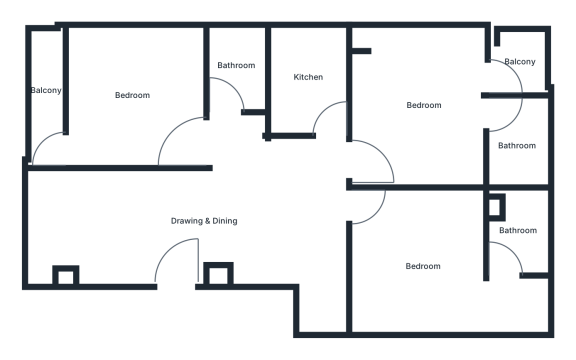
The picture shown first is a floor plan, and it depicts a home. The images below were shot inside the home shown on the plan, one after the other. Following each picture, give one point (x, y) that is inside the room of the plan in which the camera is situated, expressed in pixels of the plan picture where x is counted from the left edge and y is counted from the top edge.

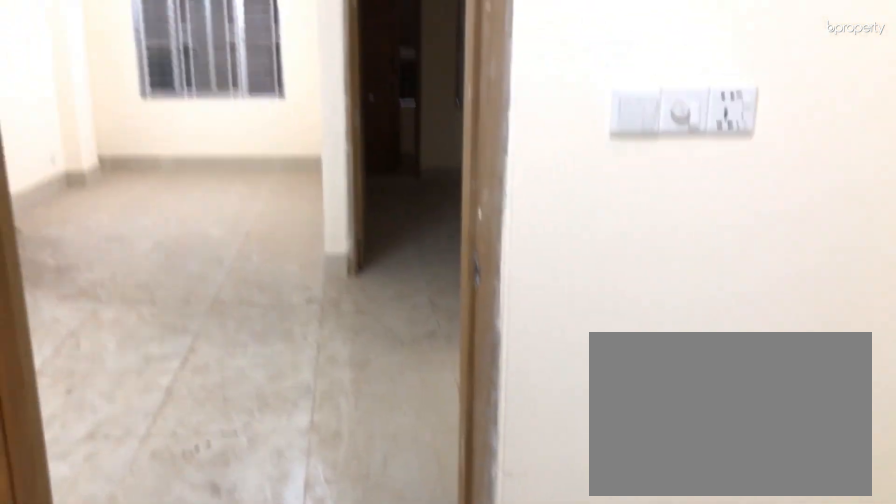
(421, 107)
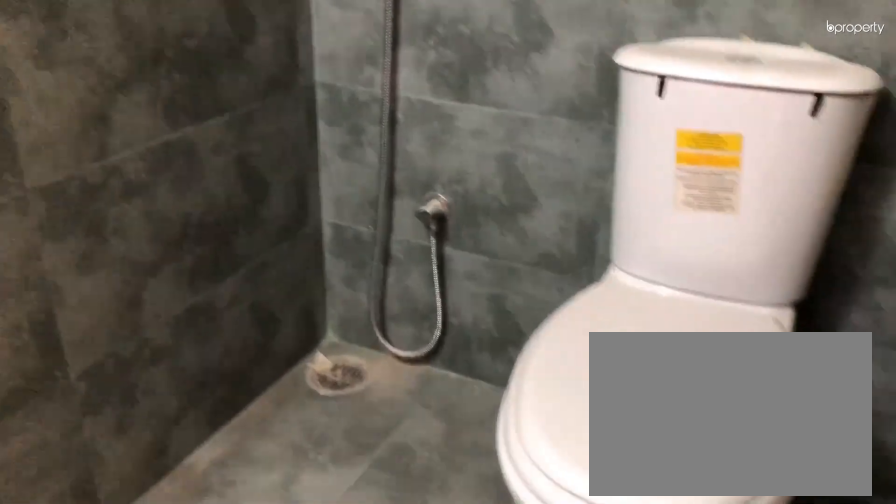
(514, 141)
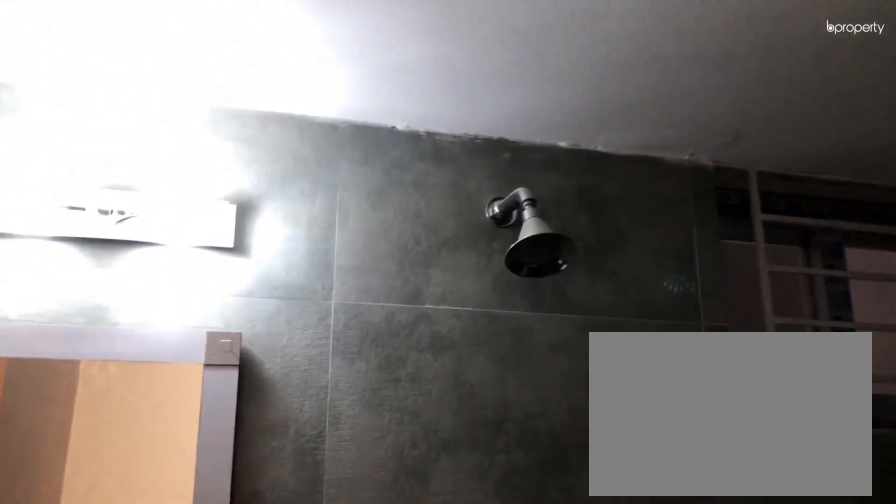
(514, 141)
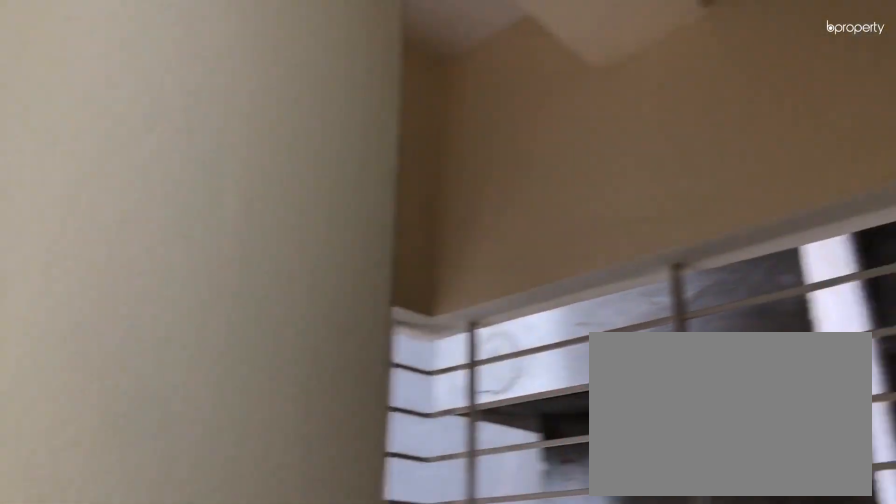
(514, 59)
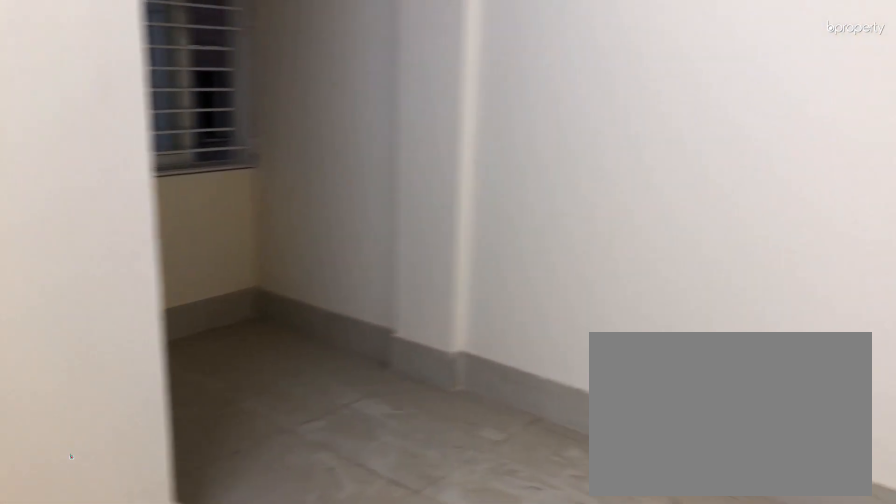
(423, 264)
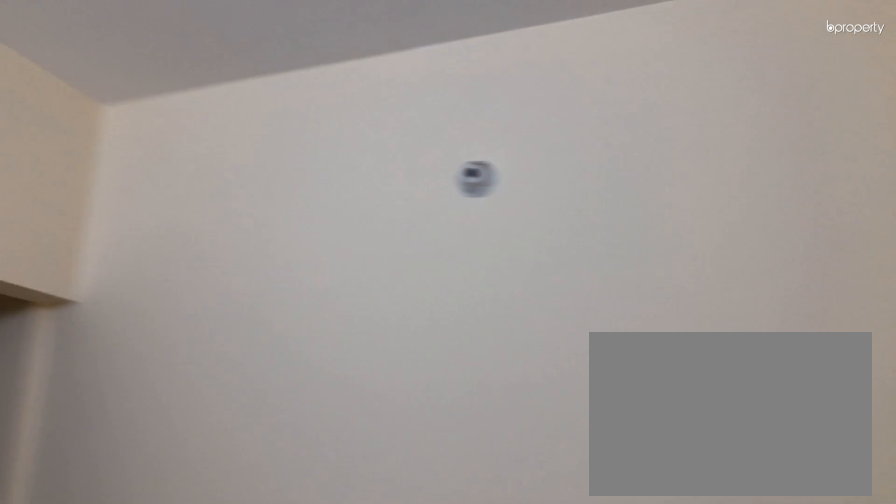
(423, 264)
